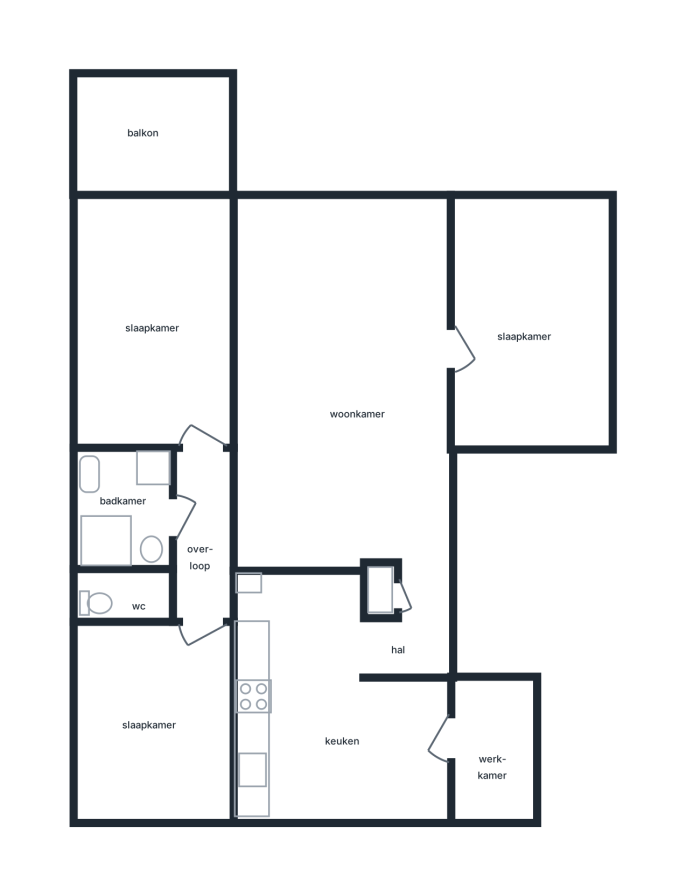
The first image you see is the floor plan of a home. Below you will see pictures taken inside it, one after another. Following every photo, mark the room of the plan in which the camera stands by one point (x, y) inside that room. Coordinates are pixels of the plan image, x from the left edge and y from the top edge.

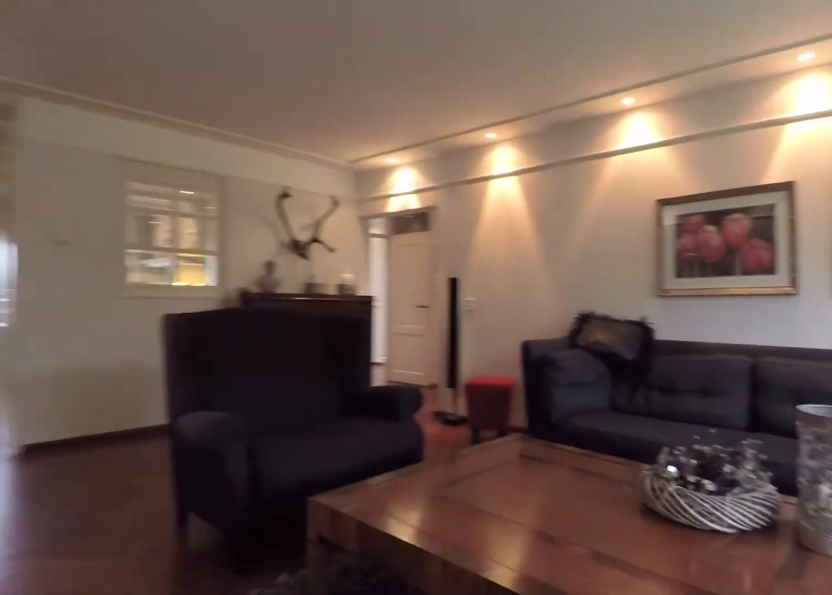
(342, 382)
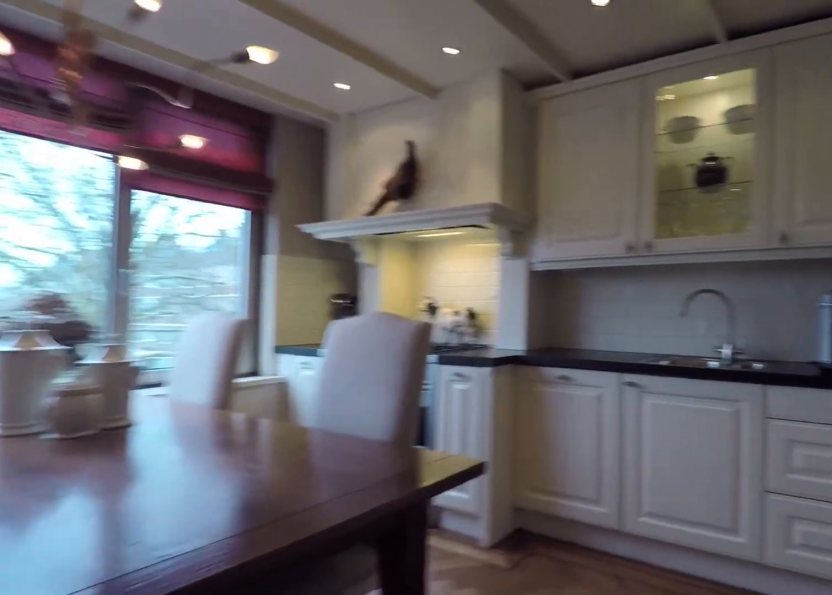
(341, 698)
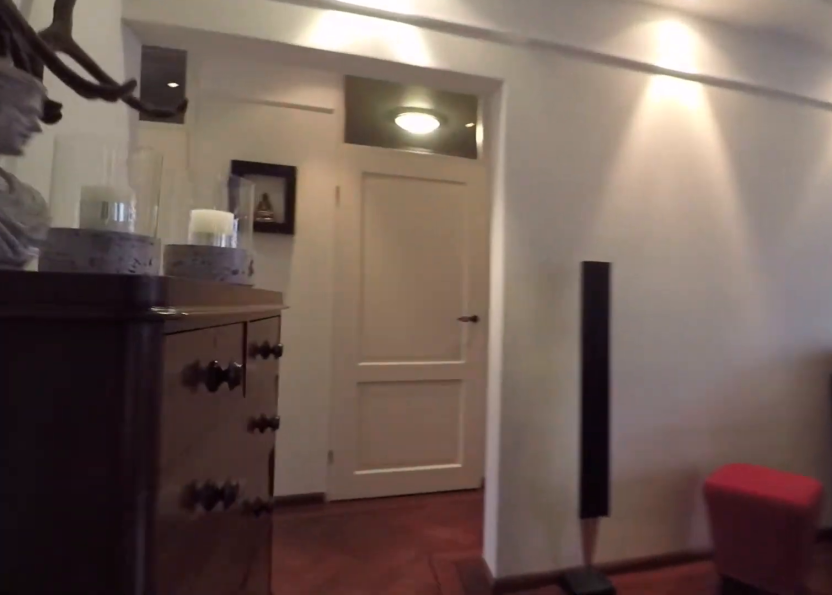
(342, 382)
